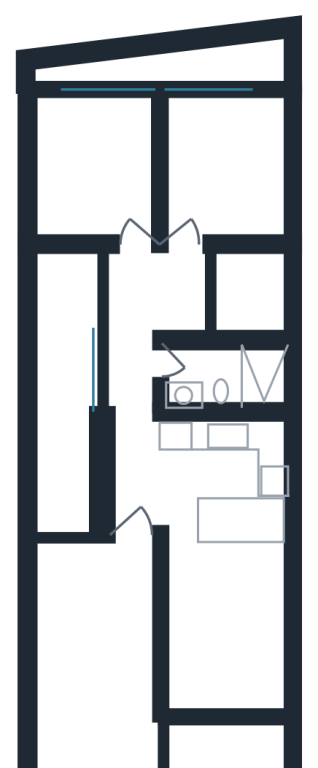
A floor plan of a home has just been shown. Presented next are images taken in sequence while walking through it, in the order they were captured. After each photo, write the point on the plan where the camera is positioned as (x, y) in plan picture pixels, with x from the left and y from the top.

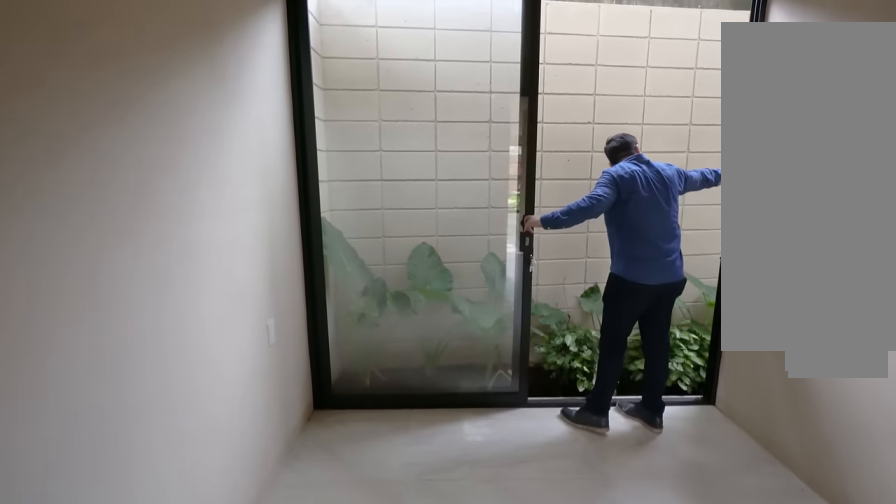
(135, 228)
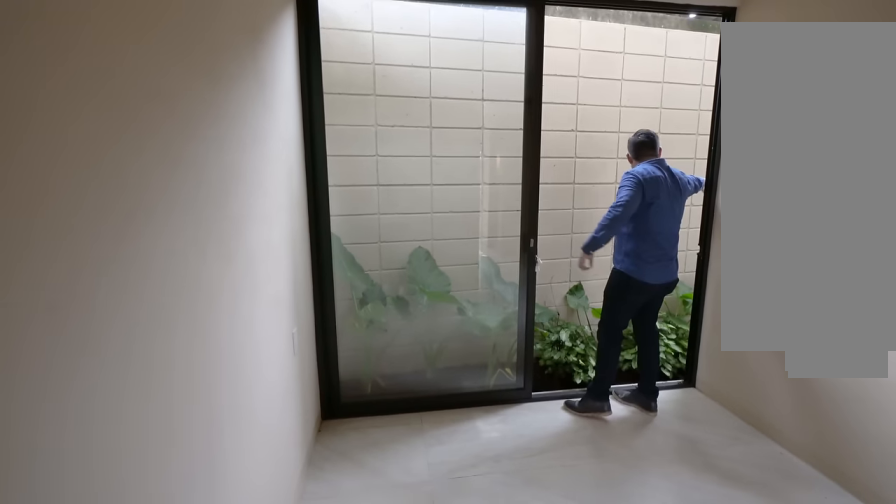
(104, 185)
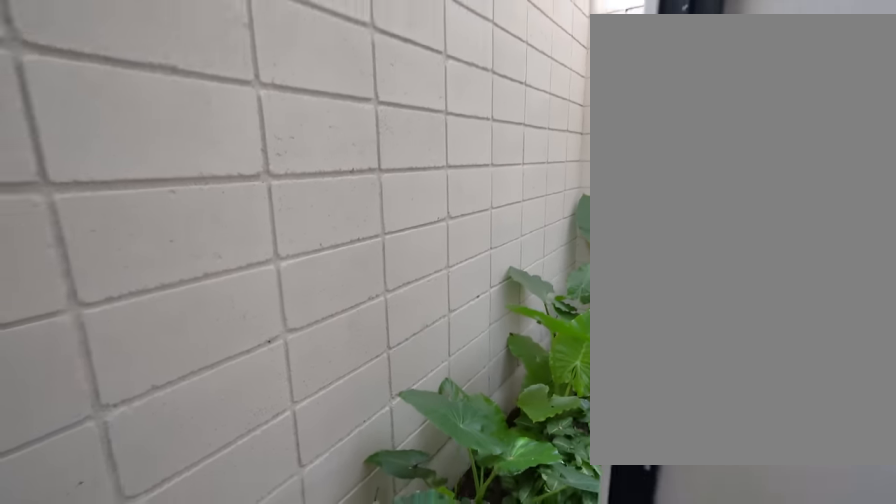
(103, 105)
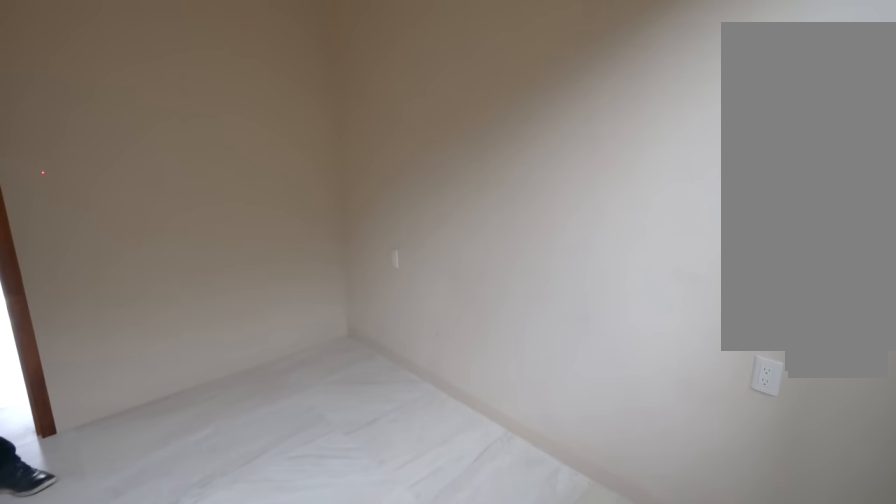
(126, 136)
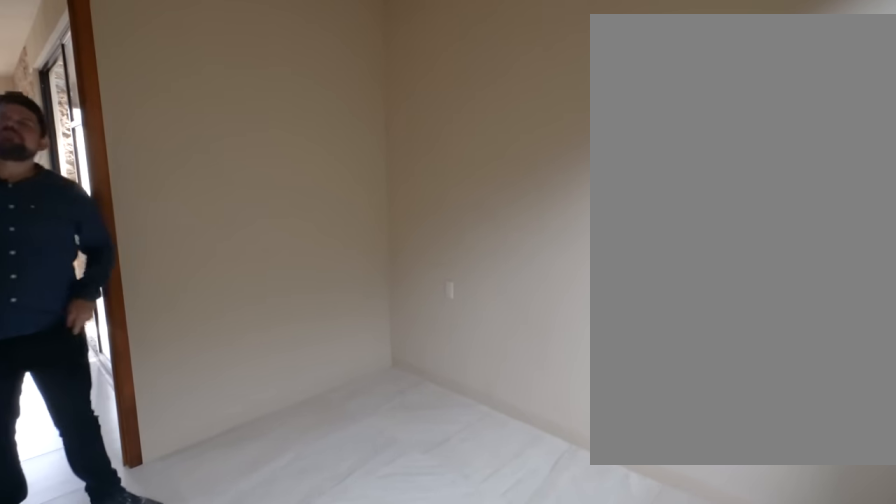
(126, 136)
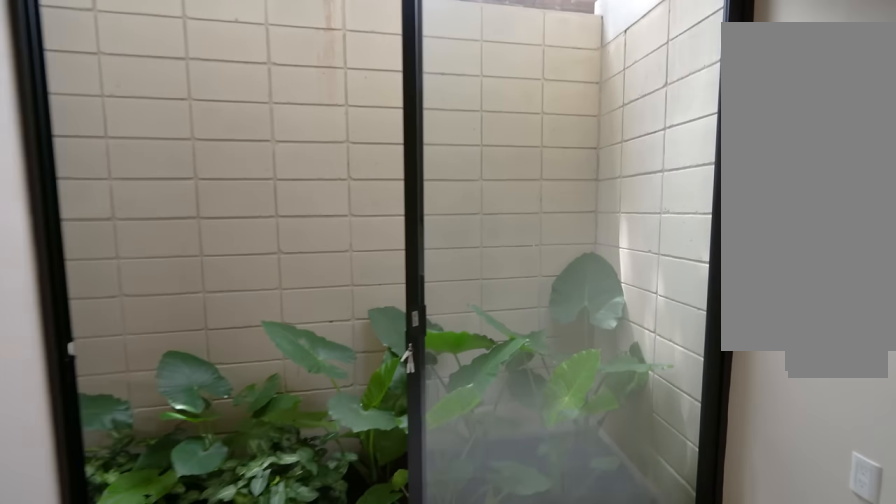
(193, 223)
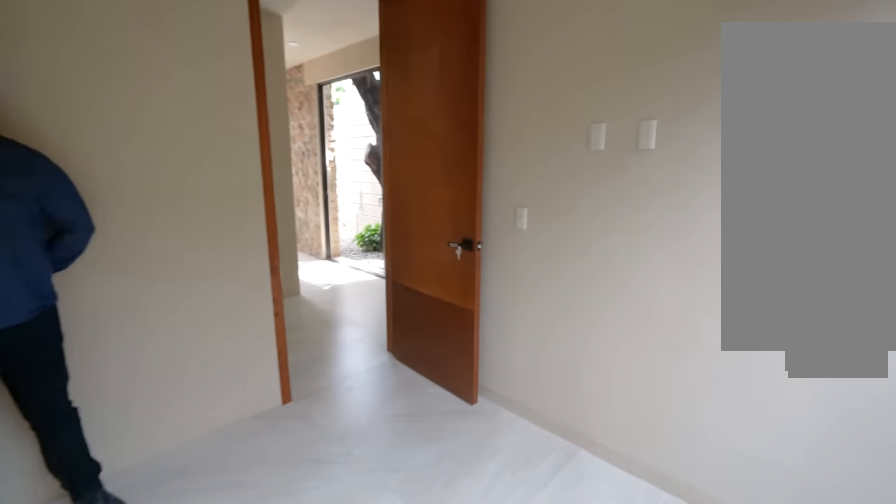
(270, 115)
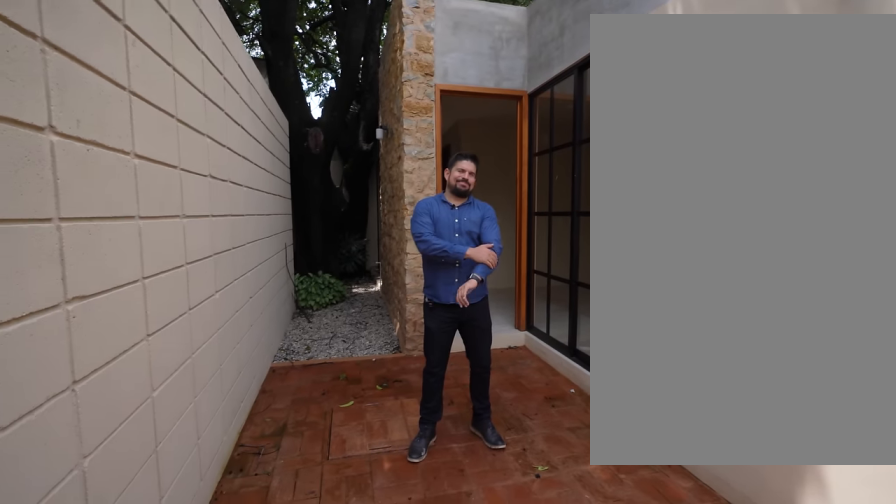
(97, 751)
